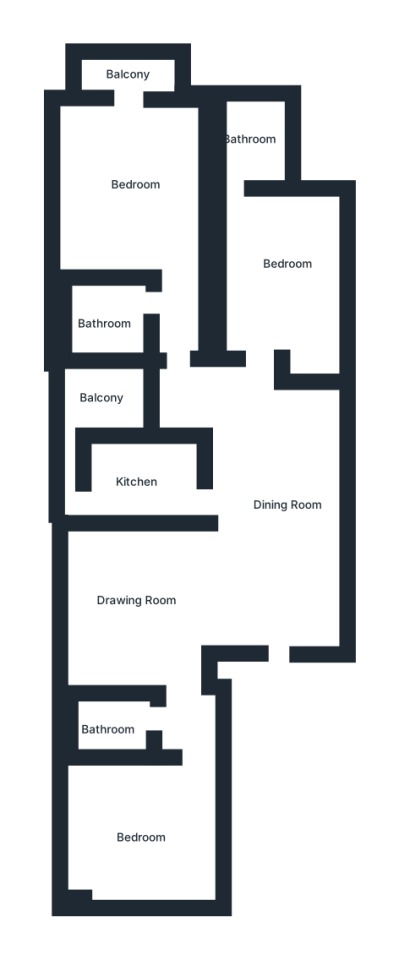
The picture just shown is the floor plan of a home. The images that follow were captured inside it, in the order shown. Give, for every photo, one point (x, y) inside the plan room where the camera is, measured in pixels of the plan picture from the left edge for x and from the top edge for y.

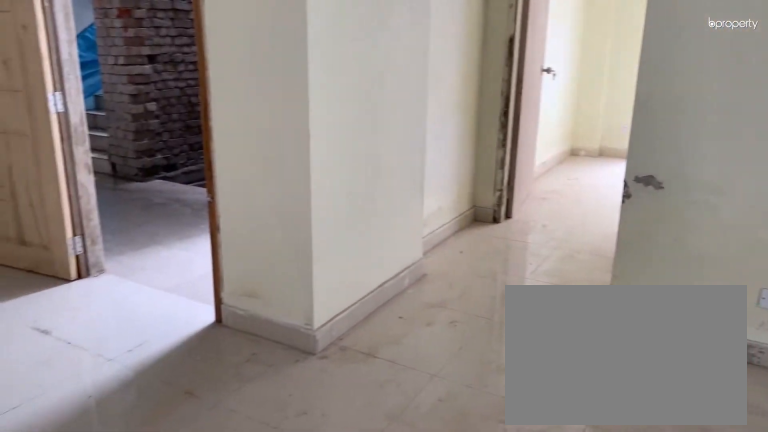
(128, 593)
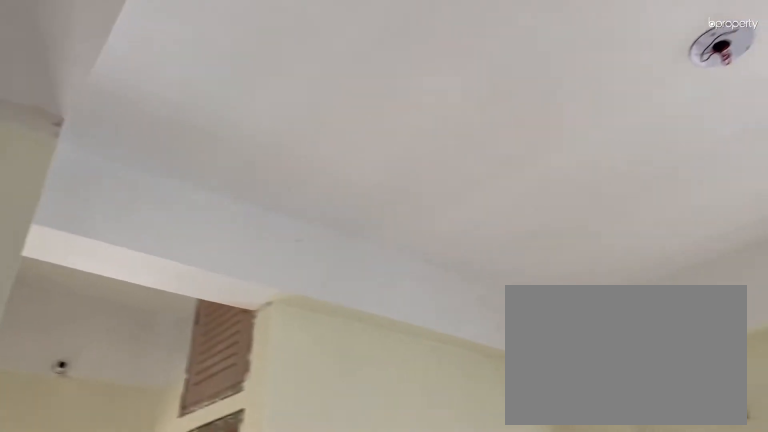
(128, 593)
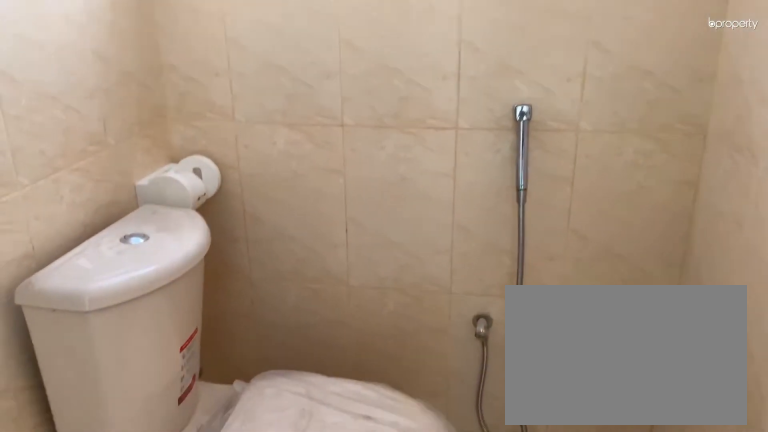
(116, 720)
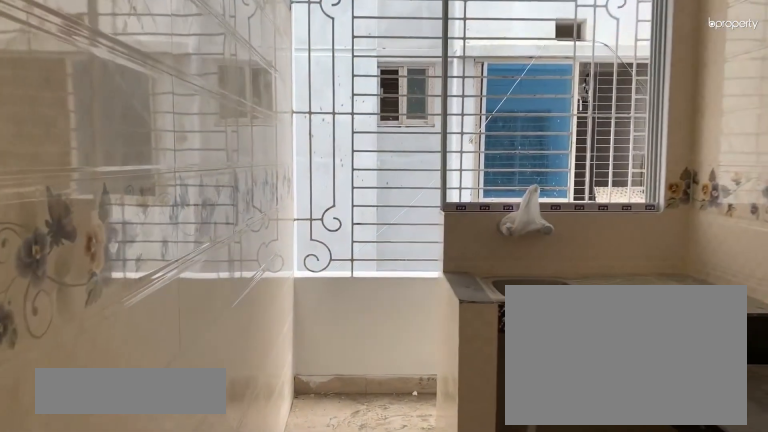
(141, 477)
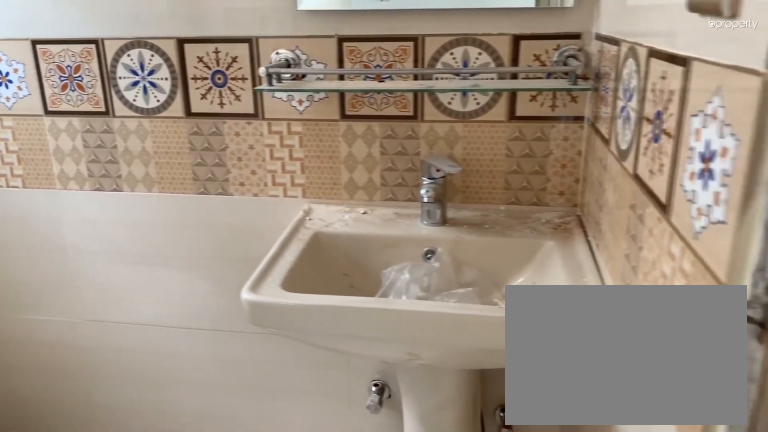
(251, 145)
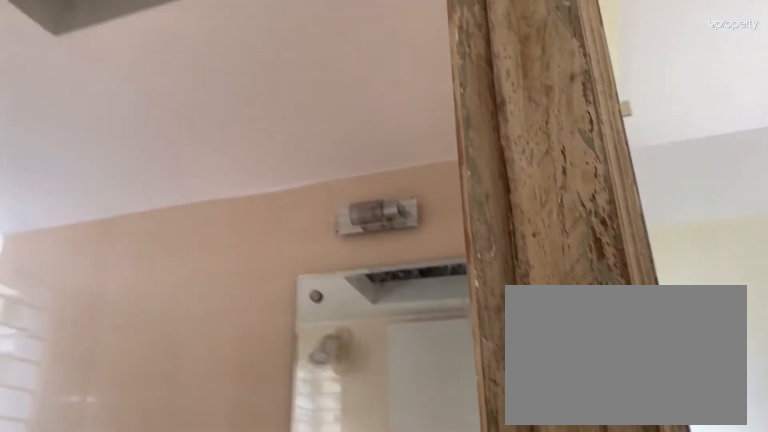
(251, 145)
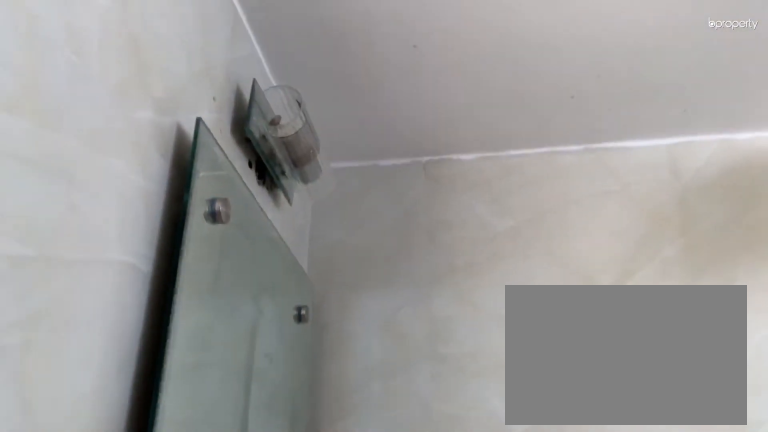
(105, 319)
